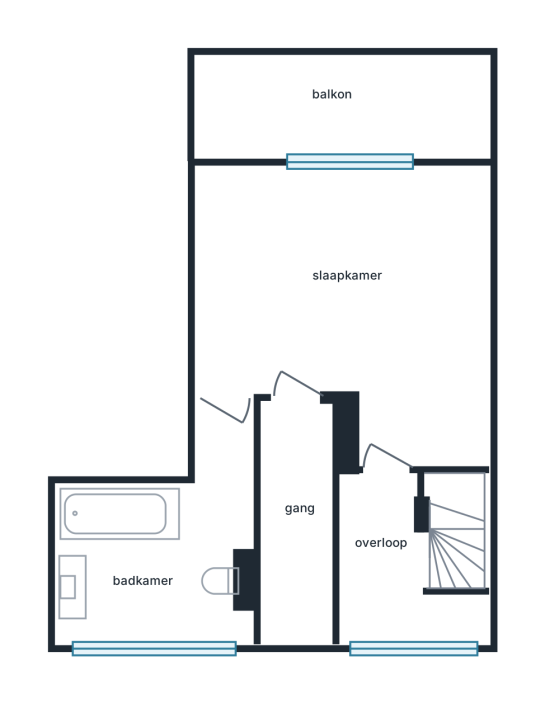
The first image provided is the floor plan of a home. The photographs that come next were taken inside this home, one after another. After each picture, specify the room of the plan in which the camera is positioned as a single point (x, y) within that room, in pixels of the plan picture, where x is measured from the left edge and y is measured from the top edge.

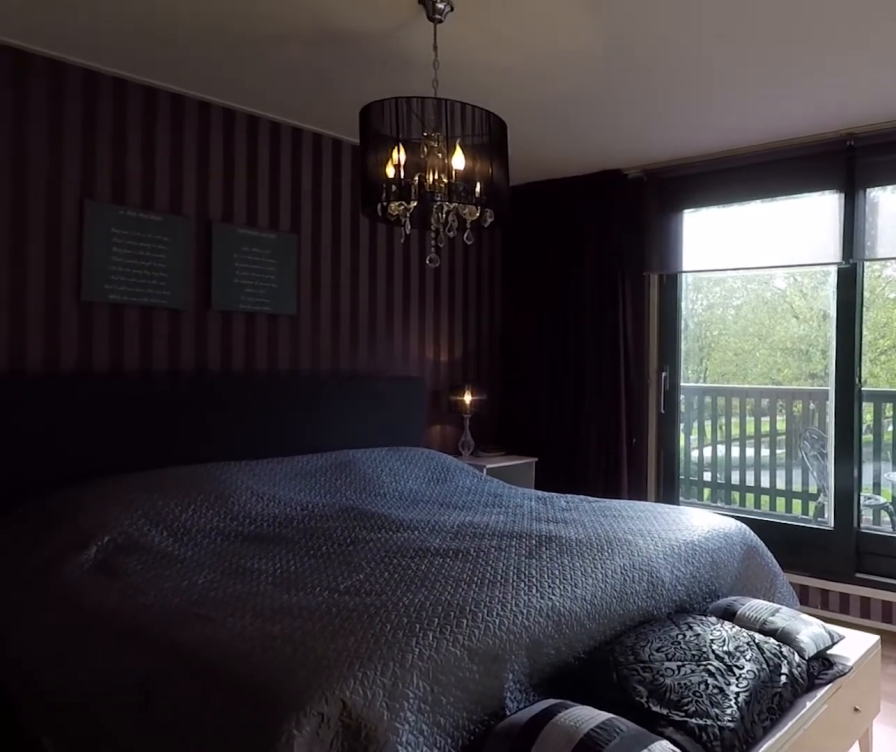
(327, 282)
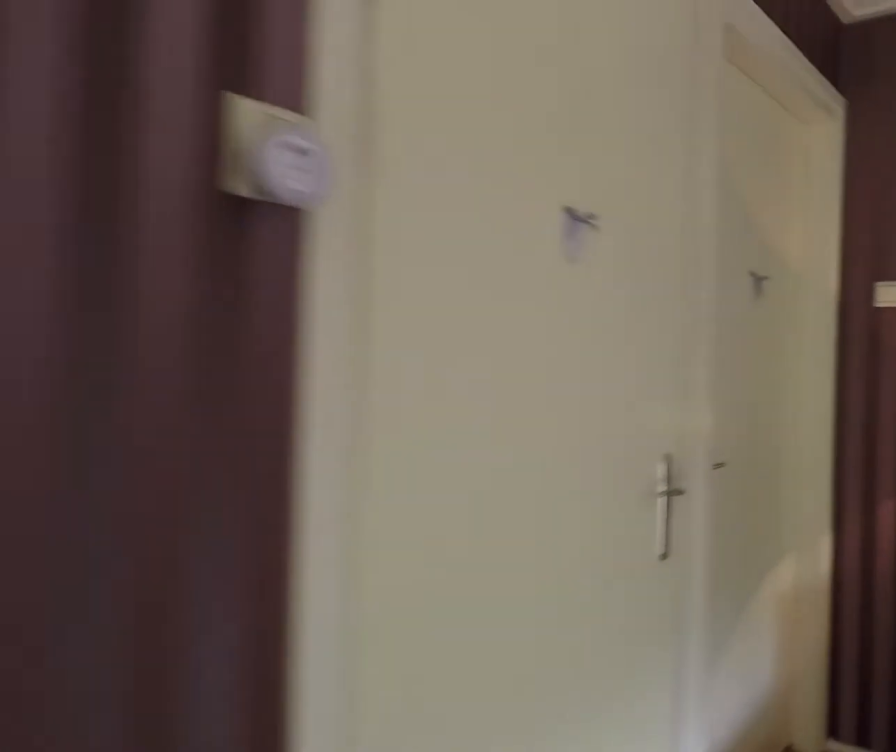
(327, 282)
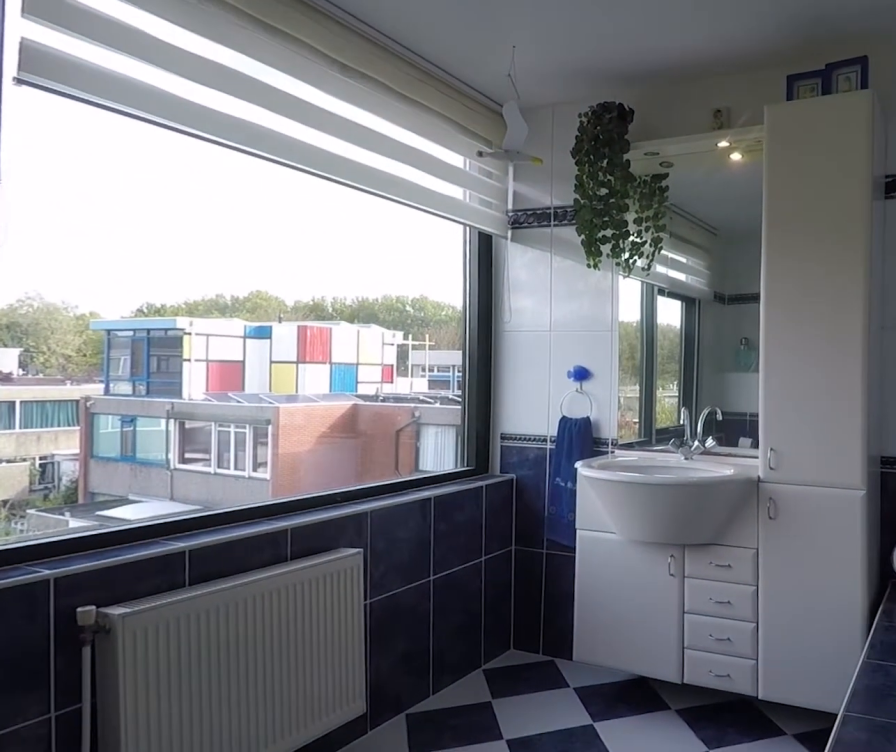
(226, 442)
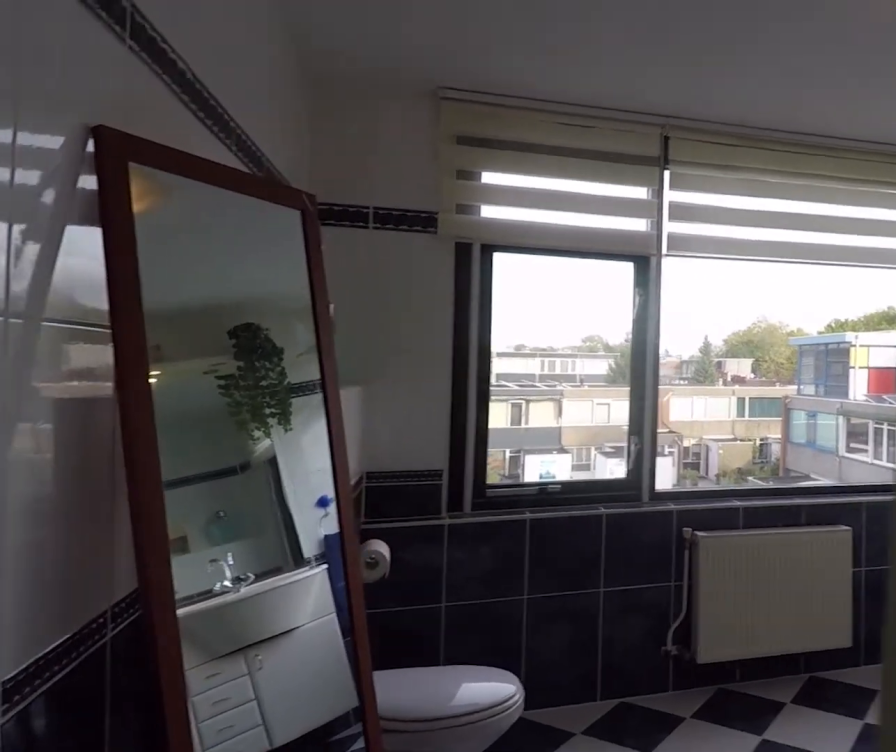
(96, 588)
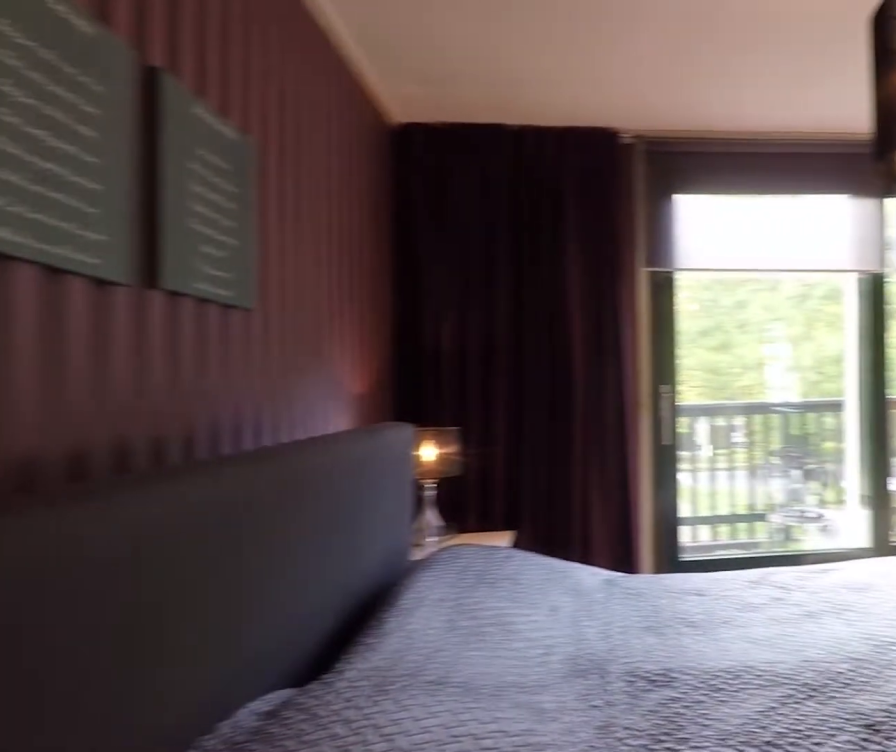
(327, 282)
